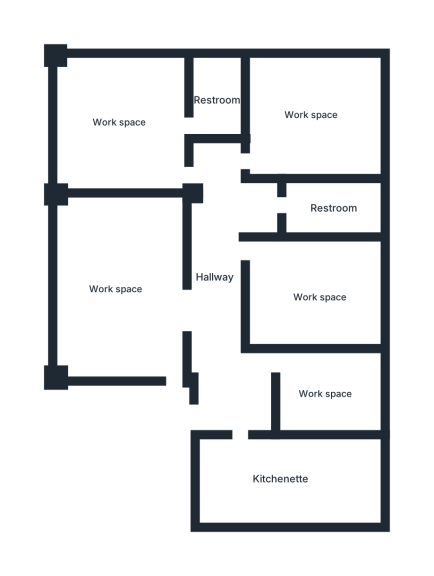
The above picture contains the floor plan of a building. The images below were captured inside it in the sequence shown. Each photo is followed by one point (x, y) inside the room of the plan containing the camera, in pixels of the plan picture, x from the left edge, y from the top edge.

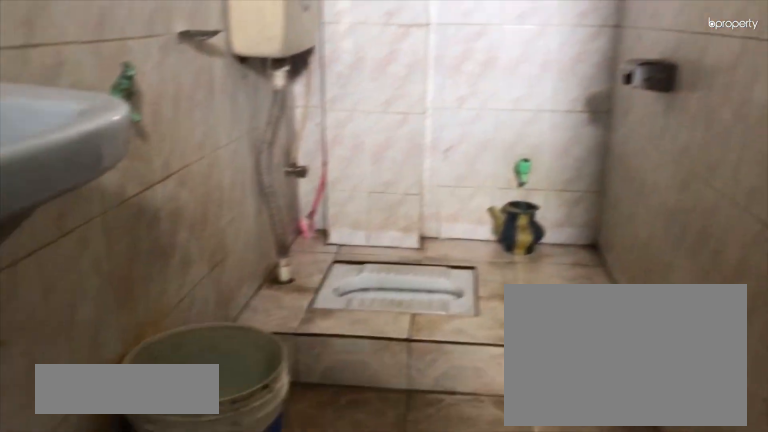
(331, 209)
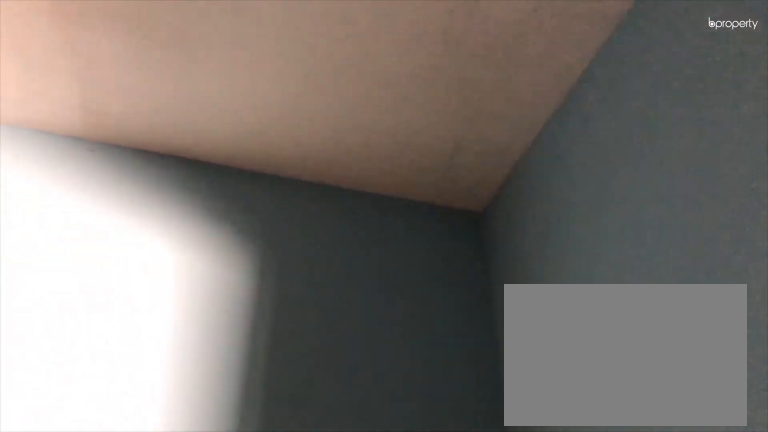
(301, 302)
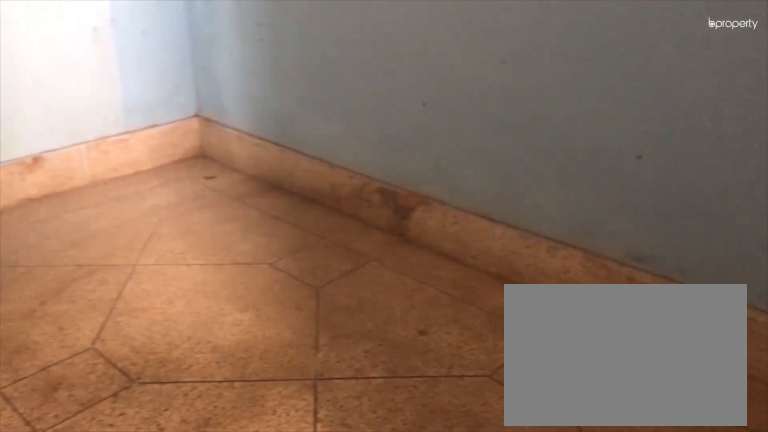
(319, 394)
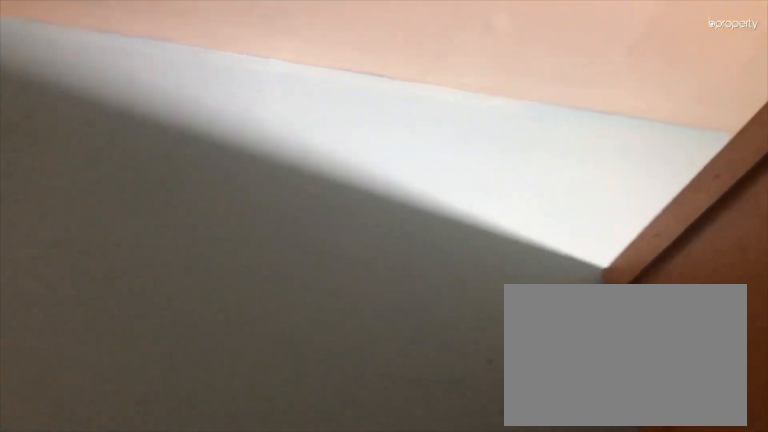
(320, 394)
